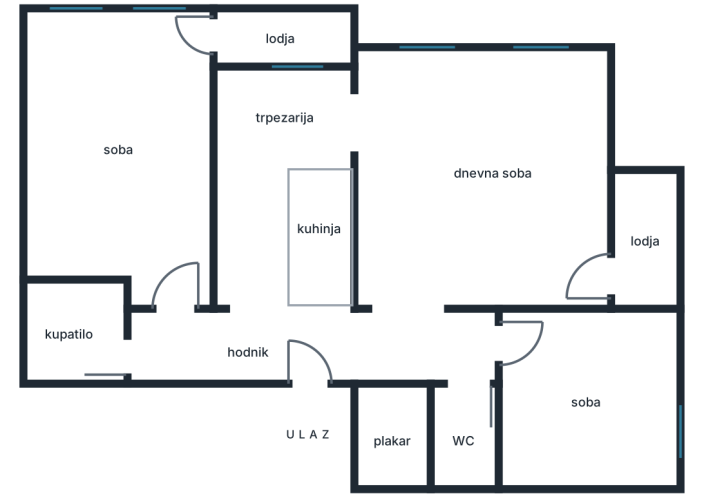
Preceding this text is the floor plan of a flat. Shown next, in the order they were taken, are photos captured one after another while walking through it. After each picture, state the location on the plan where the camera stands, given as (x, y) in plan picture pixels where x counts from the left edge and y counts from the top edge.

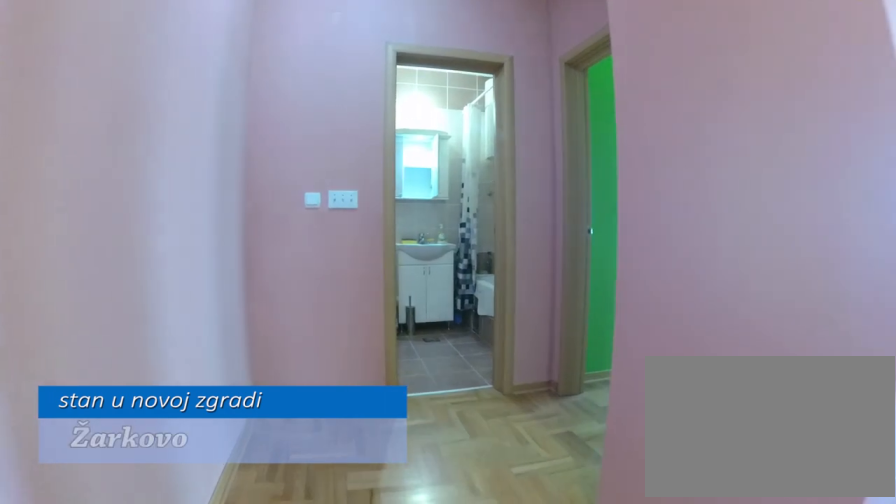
(263, 346)
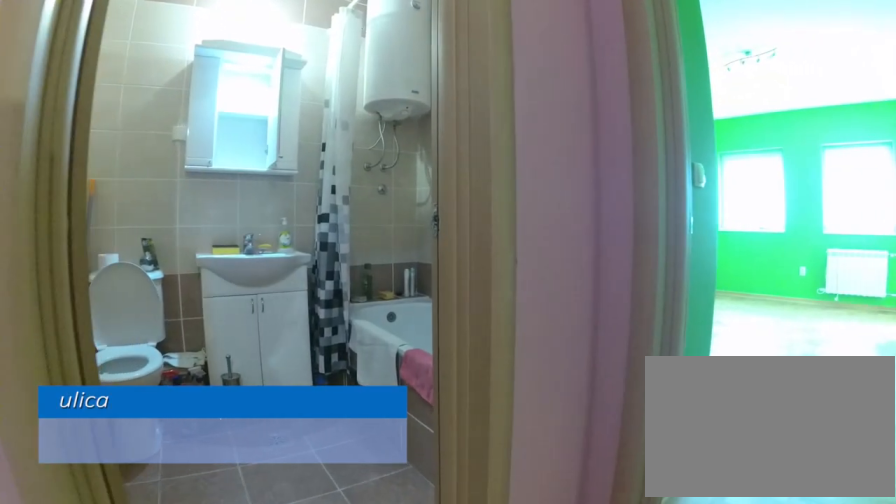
(189, 350)
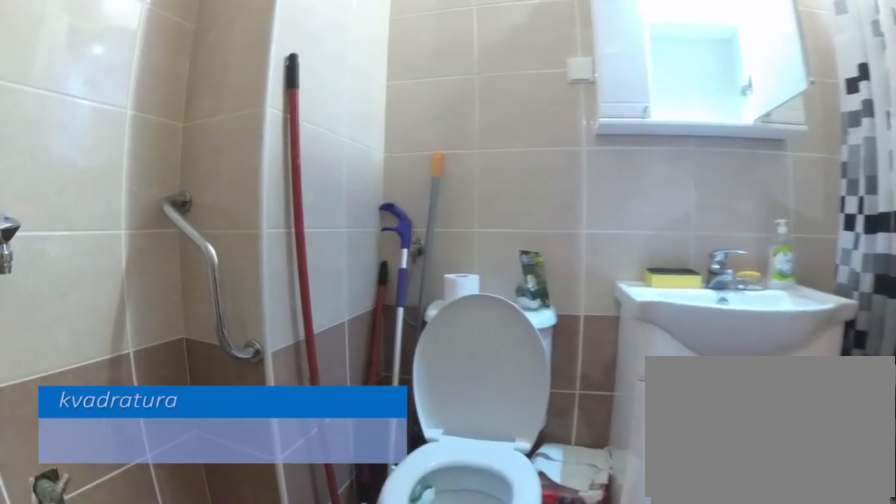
(91, 344)
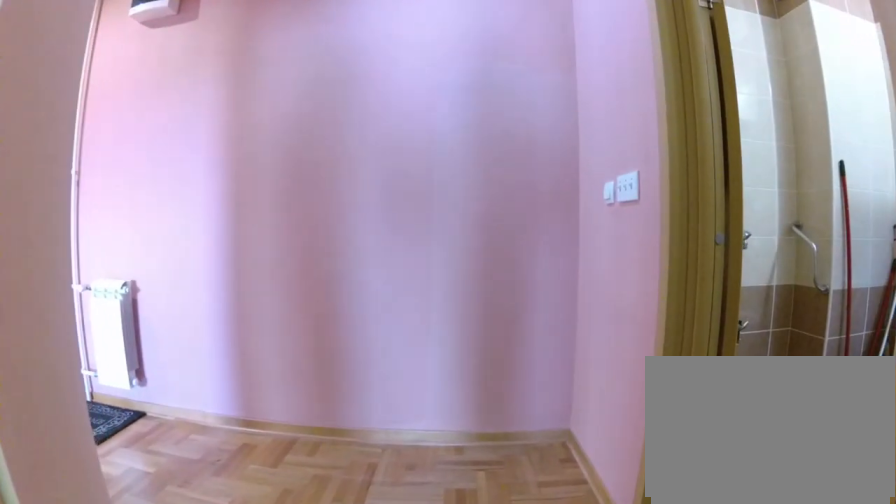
(174, 286)
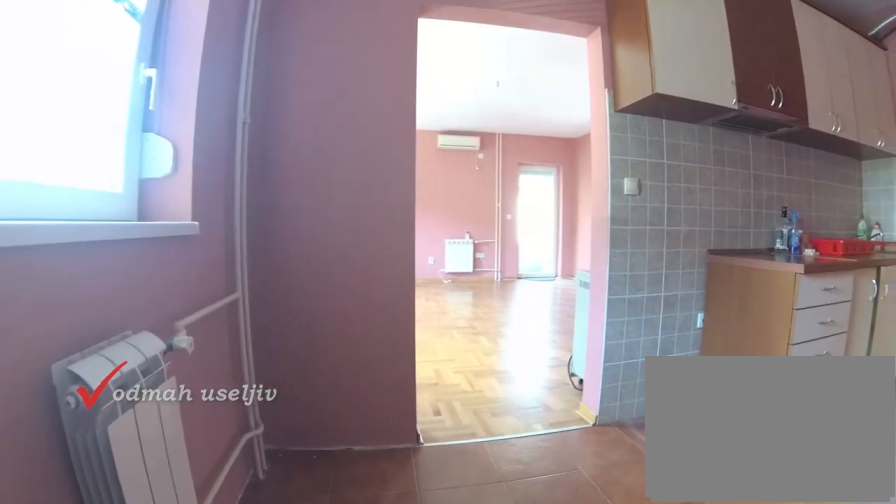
(236, 122)
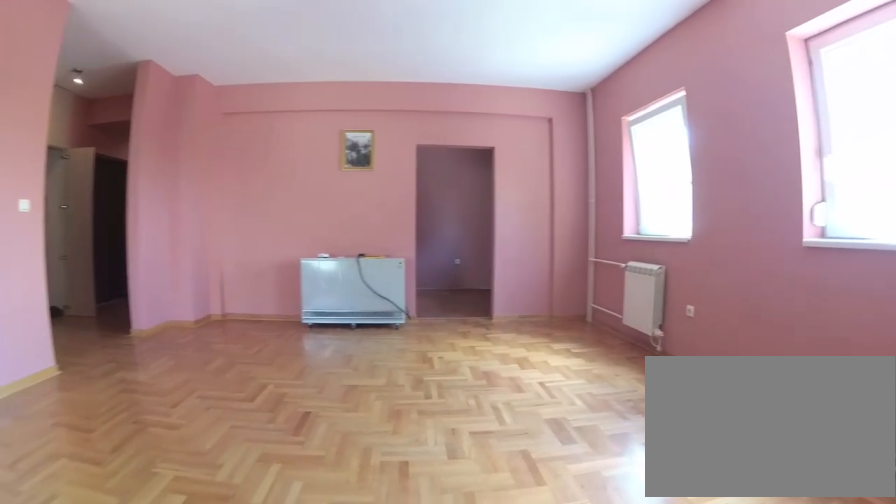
(589, 162)
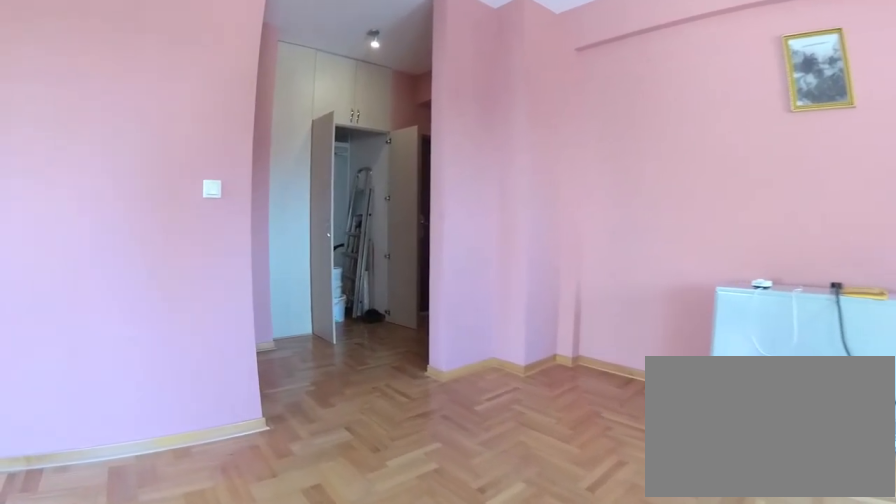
(462, 205)
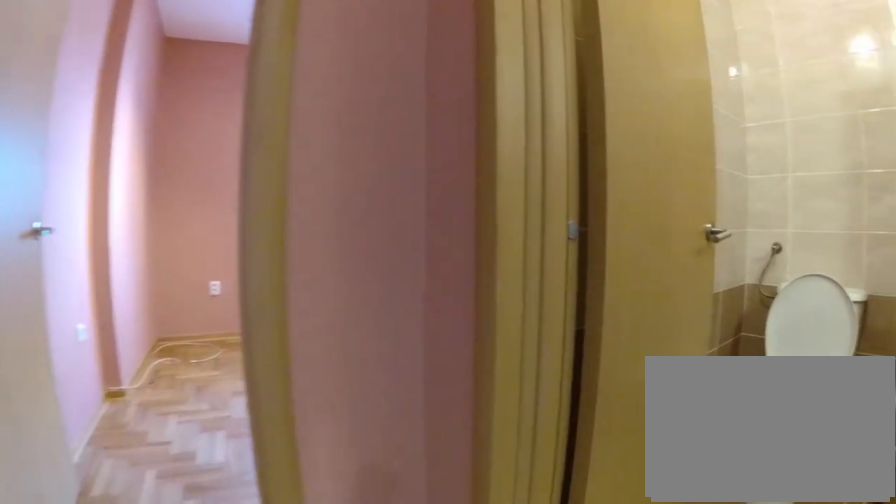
(428, 354)
